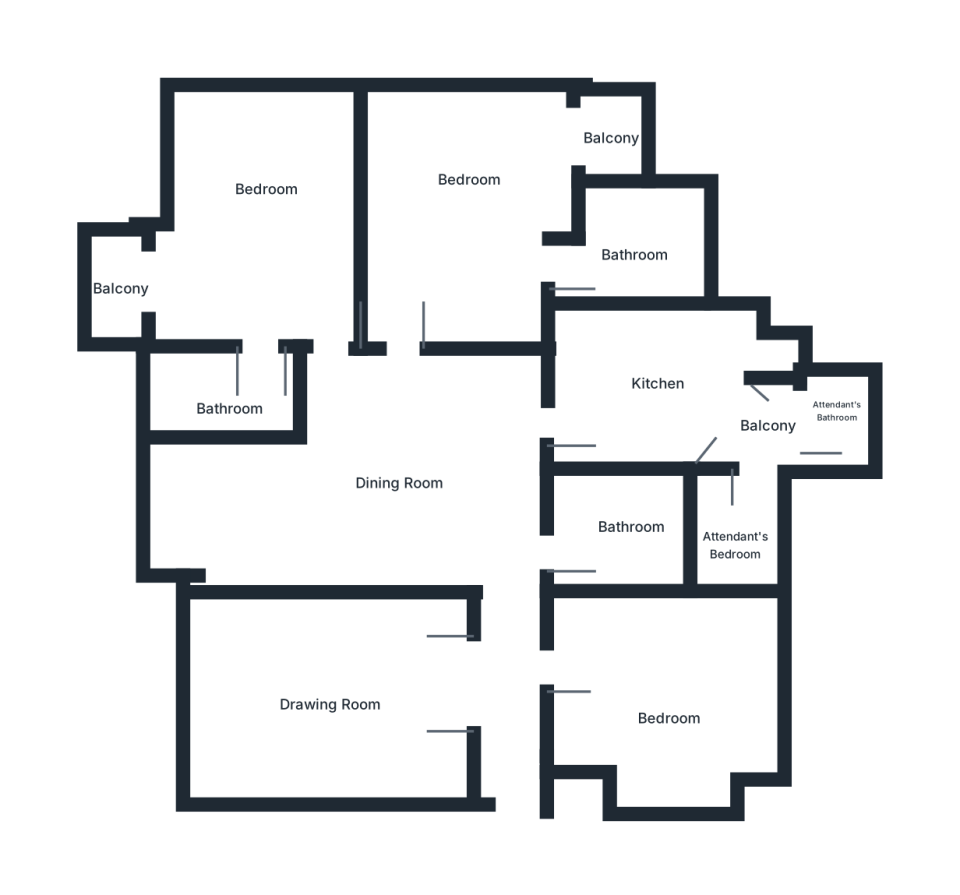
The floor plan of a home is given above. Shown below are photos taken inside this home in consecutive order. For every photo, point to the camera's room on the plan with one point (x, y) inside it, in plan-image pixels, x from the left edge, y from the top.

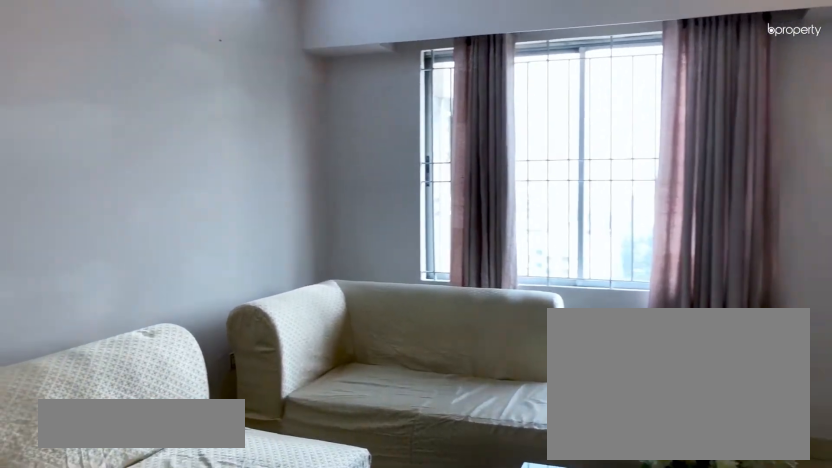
(318, 726)
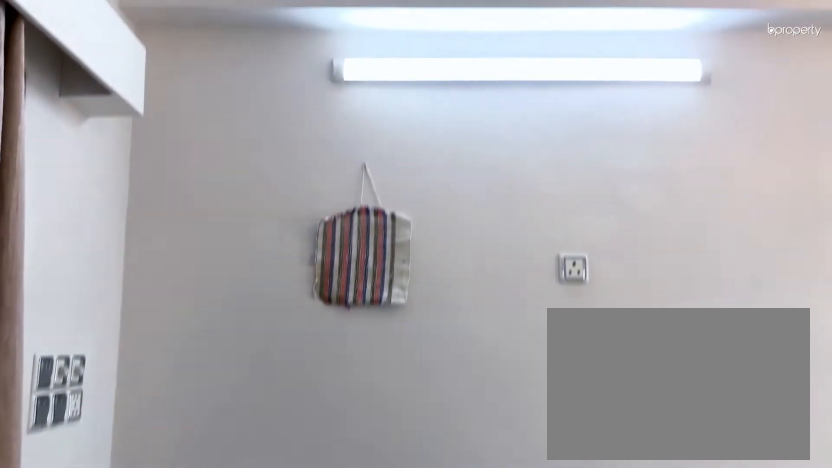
(318, 726)
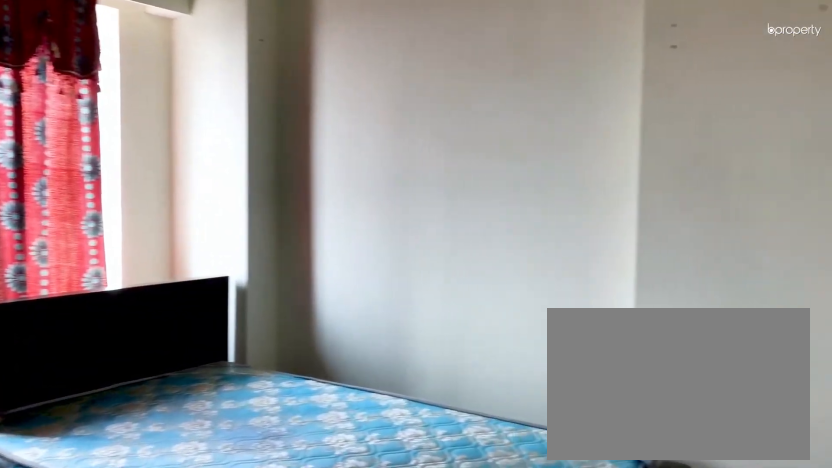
(689, 695)
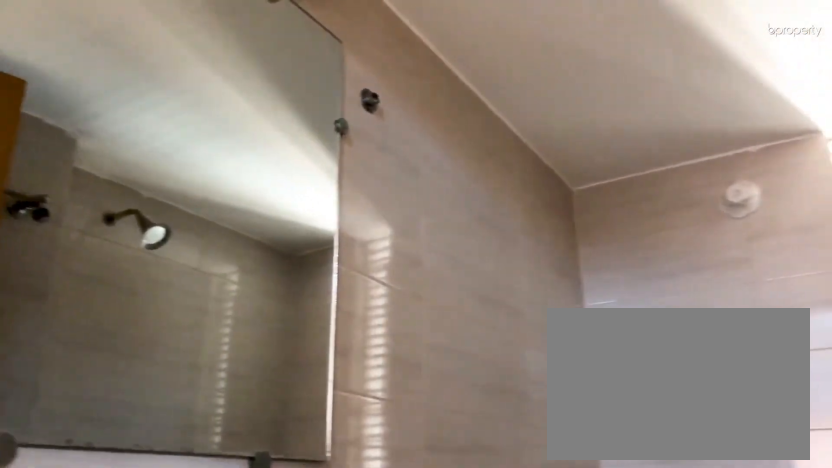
(615, 530)
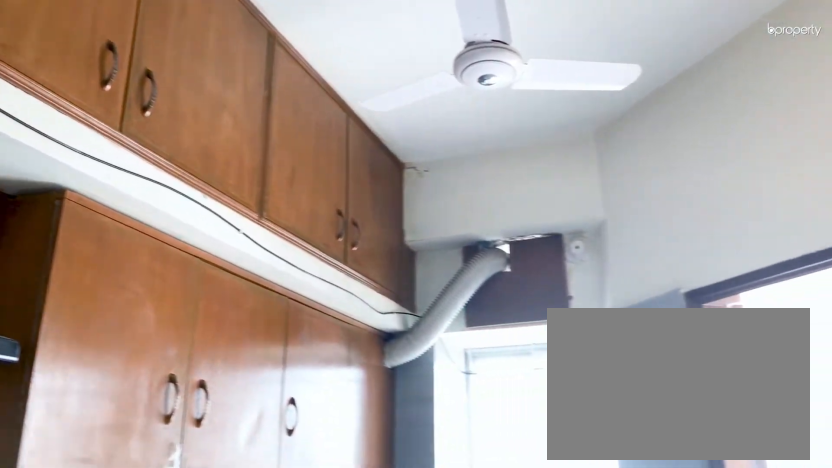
(645, 384)
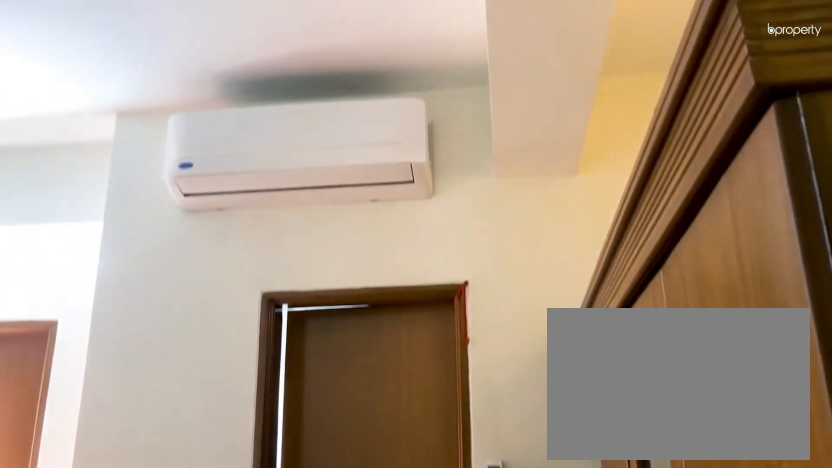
(471, 196)
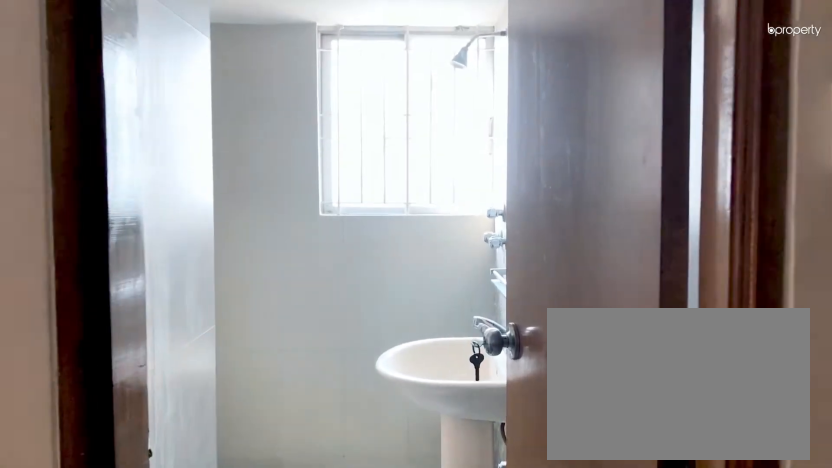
(584, 270)
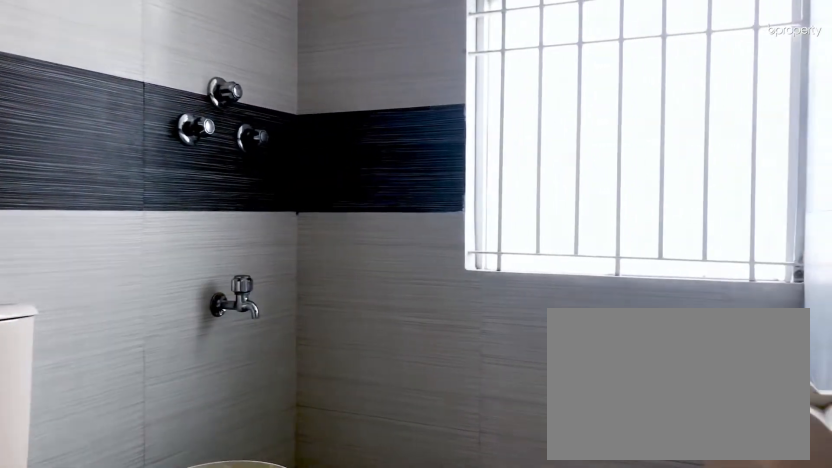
(226, 413)
